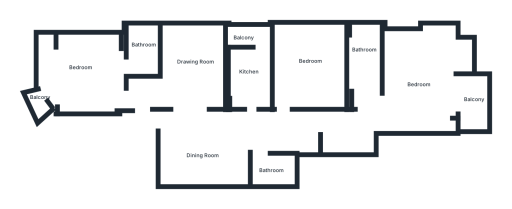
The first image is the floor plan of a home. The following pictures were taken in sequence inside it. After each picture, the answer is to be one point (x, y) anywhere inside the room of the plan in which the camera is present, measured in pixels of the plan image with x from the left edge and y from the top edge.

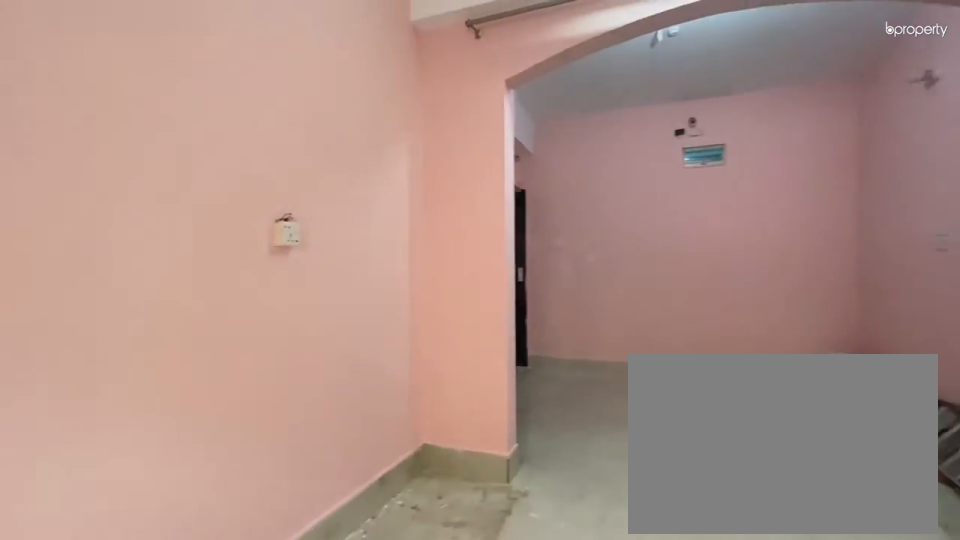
(190, 77)
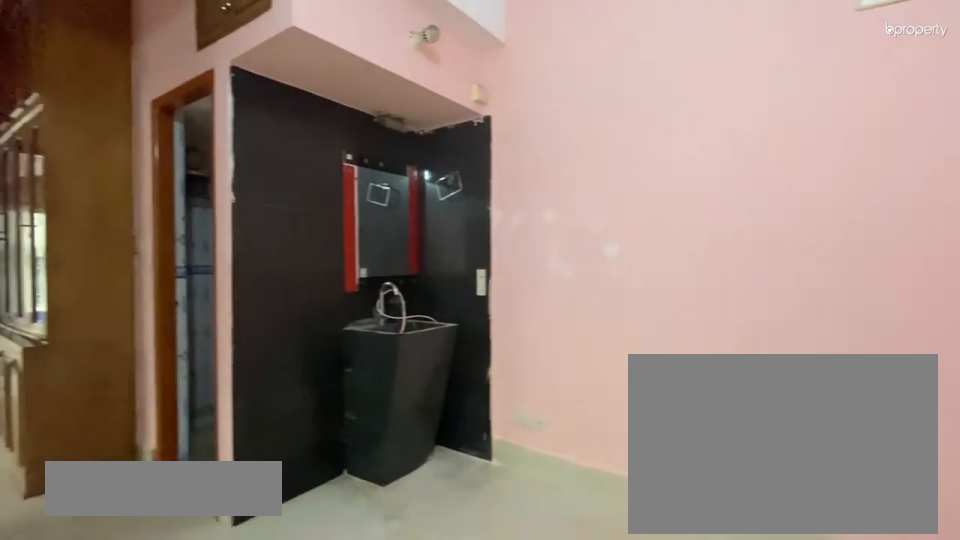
(203, 152)
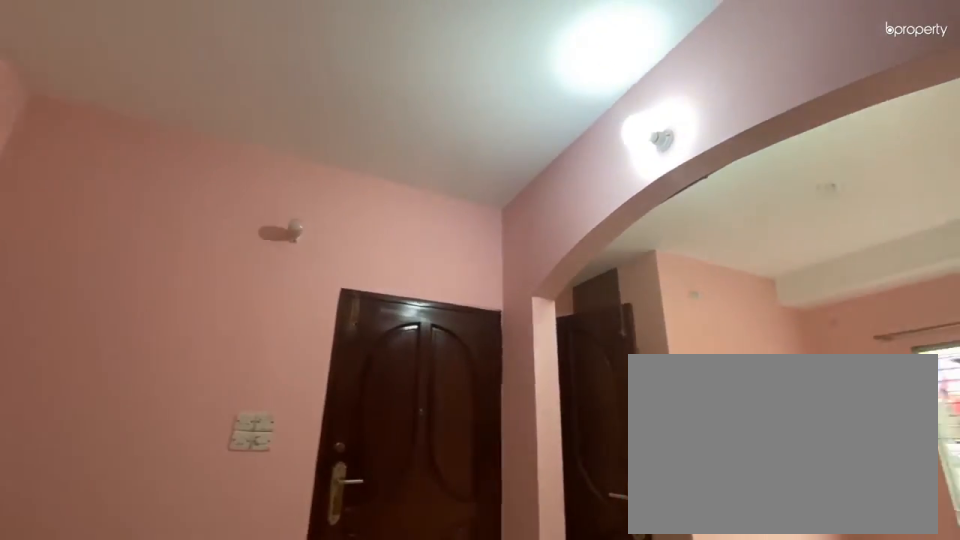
(203, 152)
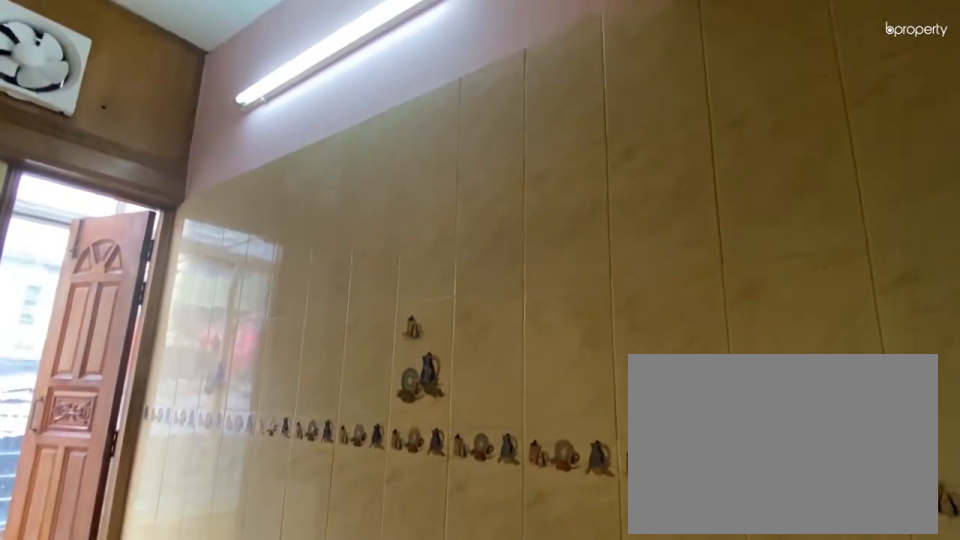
(250, 77)
